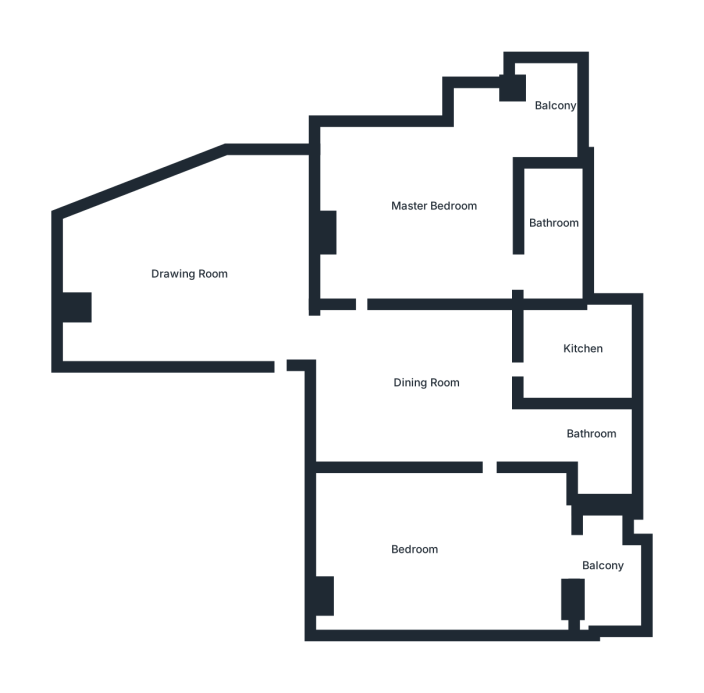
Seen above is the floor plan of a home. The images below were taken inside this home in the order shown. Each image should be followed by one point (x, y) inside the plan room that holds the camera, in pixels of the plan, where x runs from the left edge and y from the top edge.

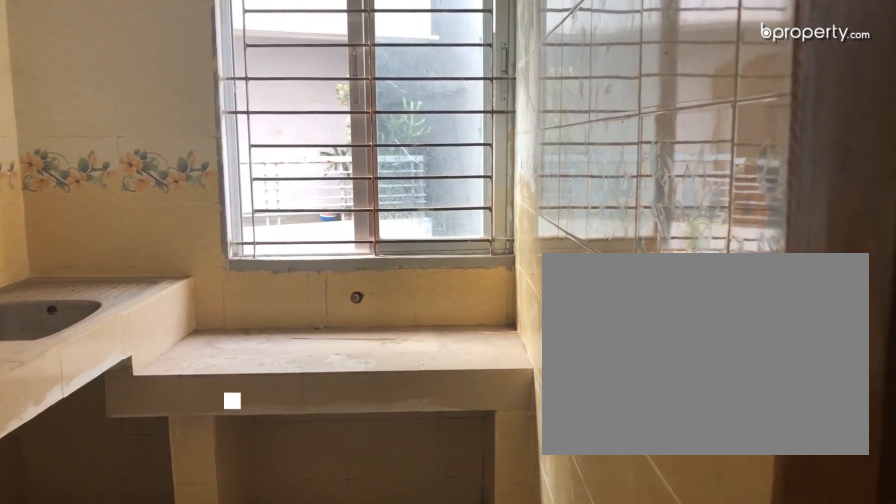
(575, 355)
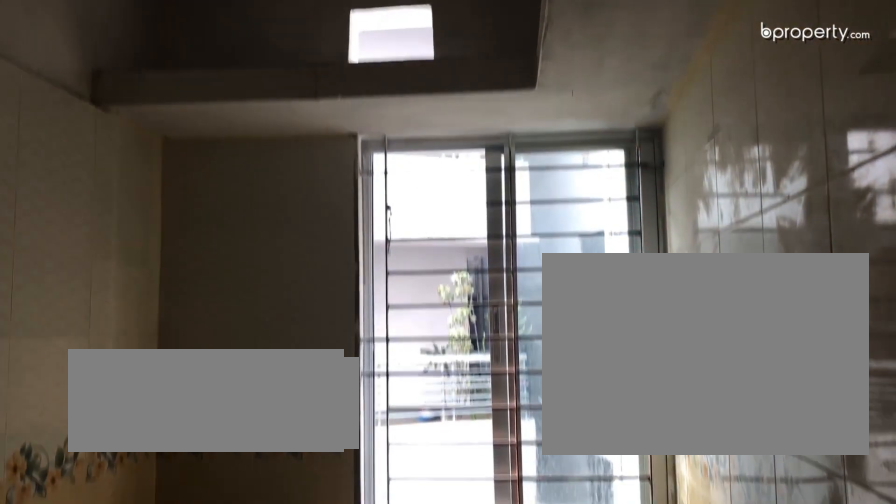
(569, 356)
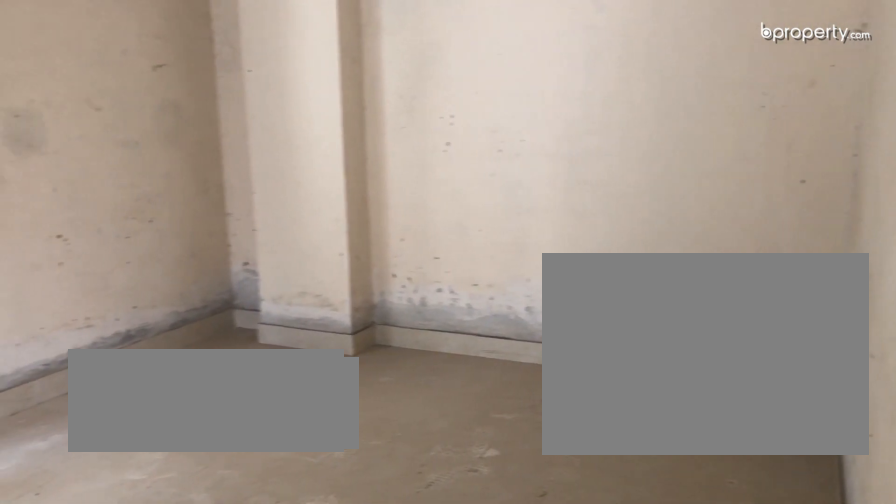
(464, 540)
